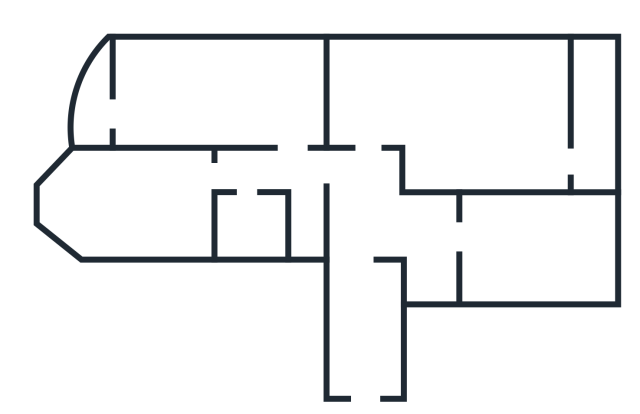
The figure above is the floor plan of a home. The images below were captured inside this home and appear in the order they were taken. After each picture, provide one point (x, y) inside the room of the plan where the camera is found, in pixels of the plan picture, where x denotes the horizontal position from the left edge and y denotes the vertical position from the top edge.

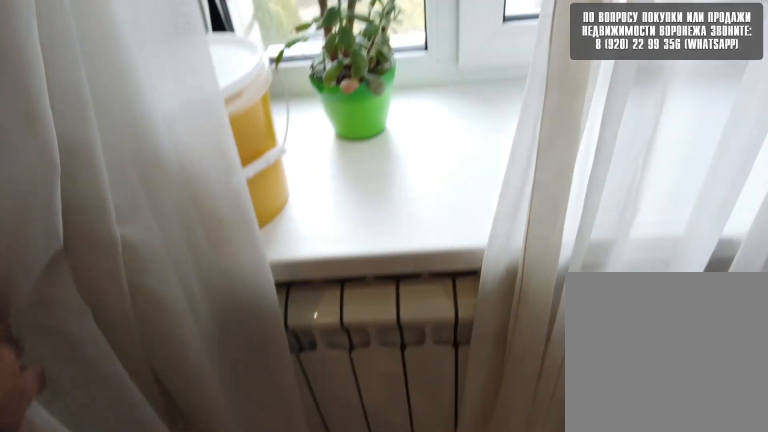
(512, 249)
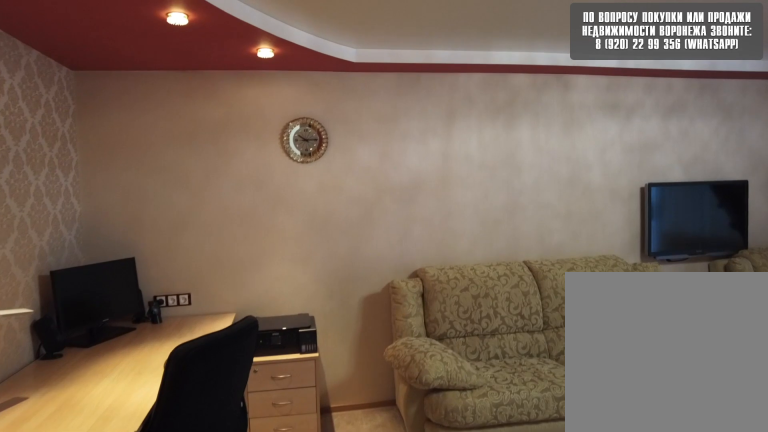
(416, 103)
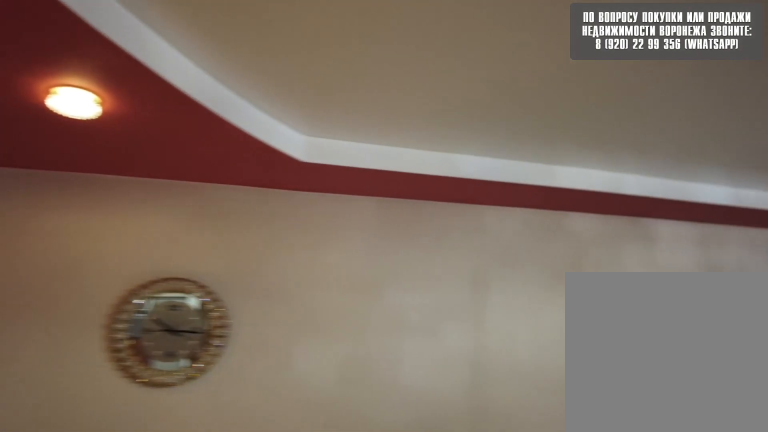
(416, 103)
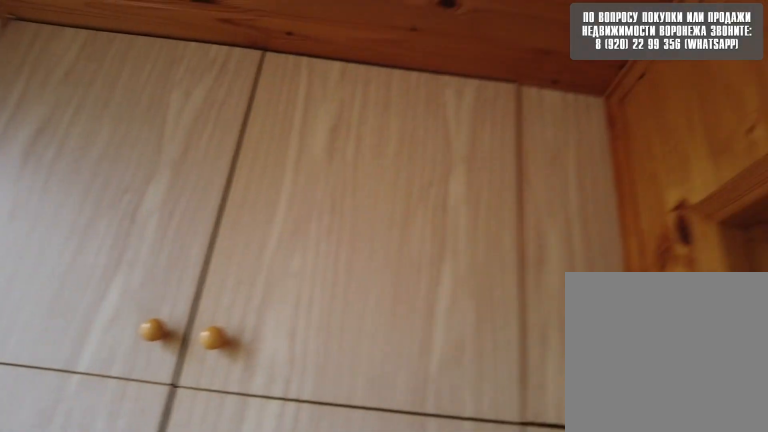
(607, 155)
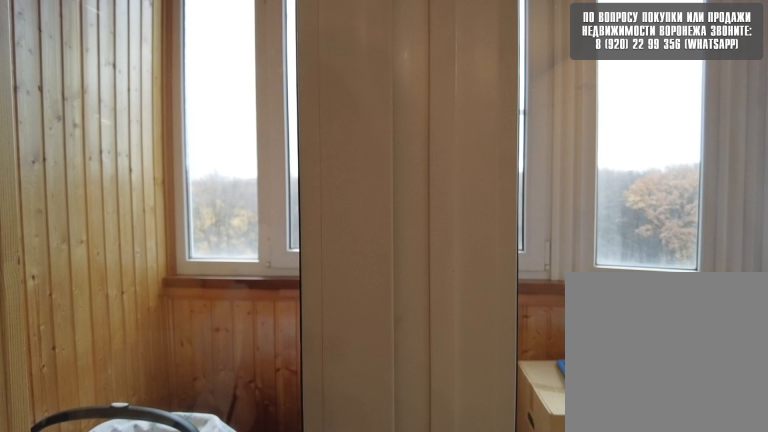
(99, 106)
